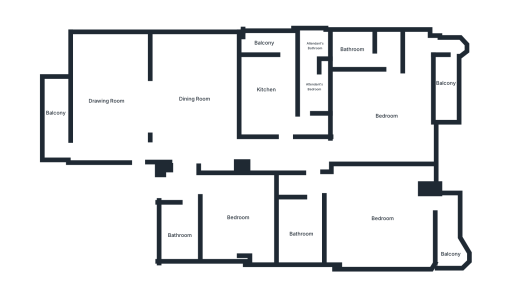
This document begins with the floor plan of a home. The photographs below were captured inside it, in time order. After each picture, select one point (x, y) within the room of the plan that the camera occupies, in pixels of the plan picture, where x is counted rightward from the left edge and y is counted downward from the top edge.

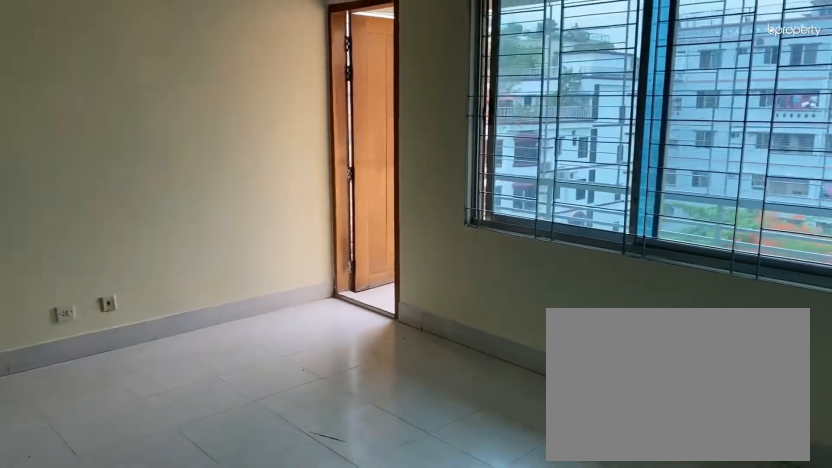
(113, 96)
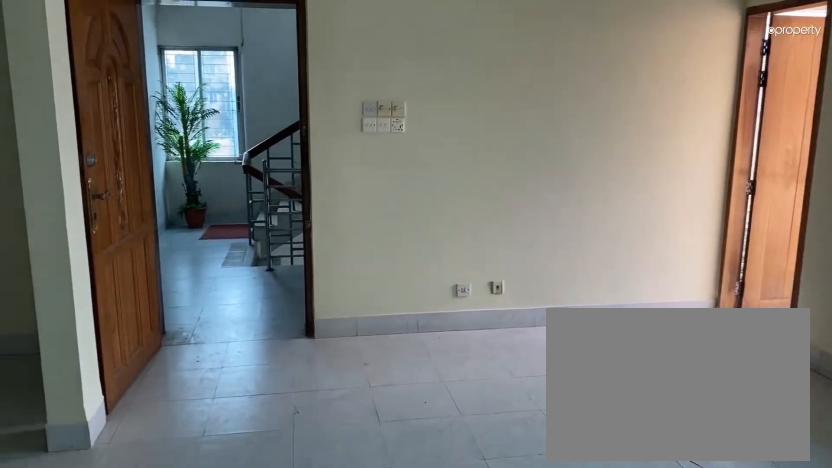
(113, 96)
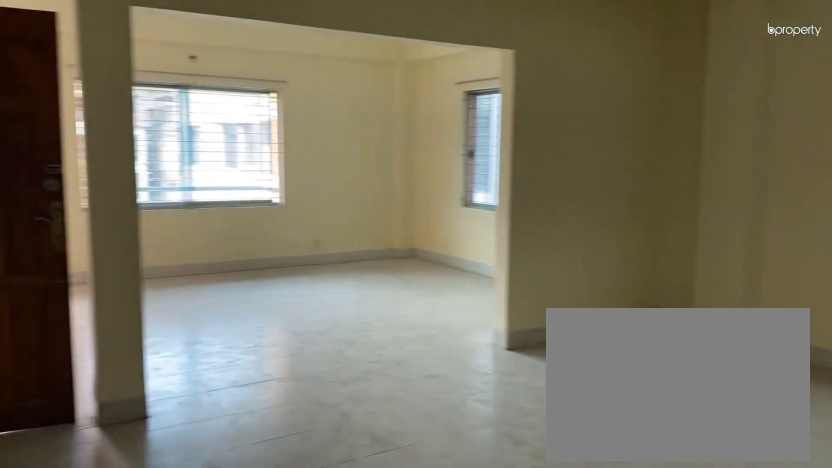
(196, 98)
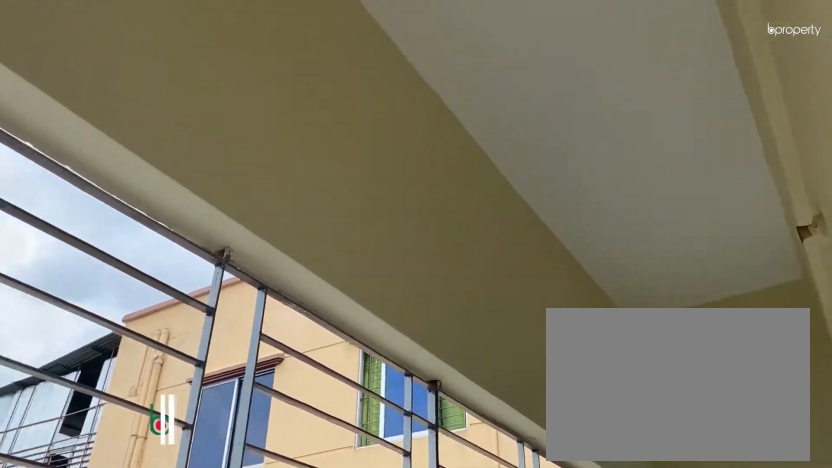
(57, 114)
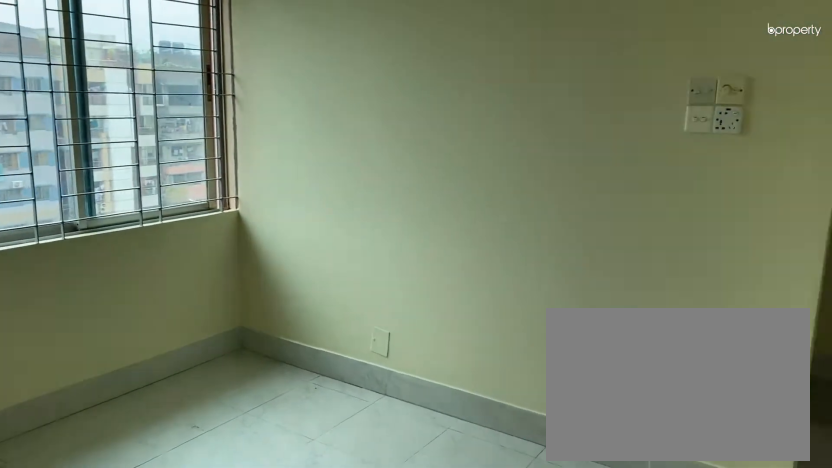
(237, 217)
